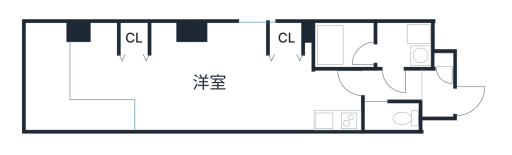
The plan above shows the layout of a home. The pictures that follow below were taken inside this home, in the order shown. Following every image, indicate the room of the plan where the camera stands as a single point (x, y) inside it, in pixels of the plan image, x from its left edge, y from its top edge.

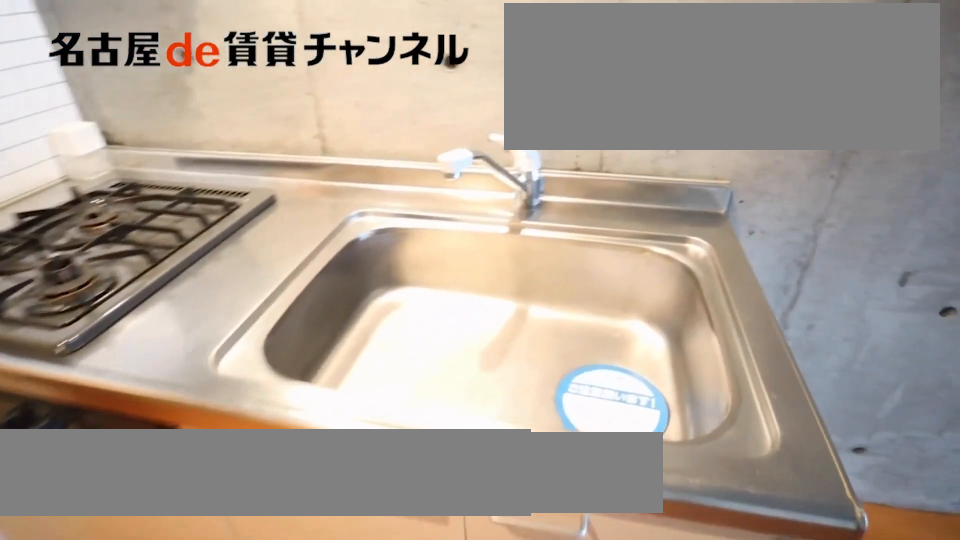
(338, 118)
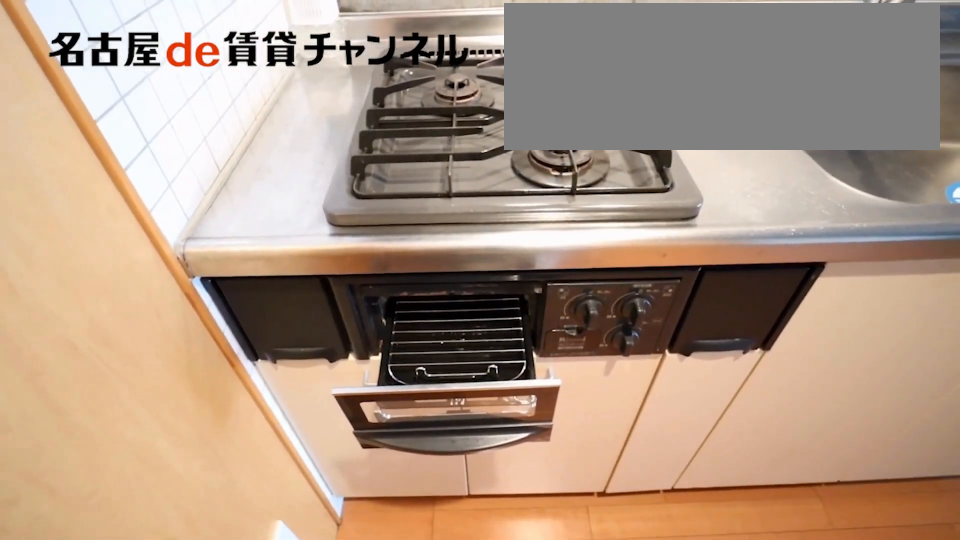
(338, 118)
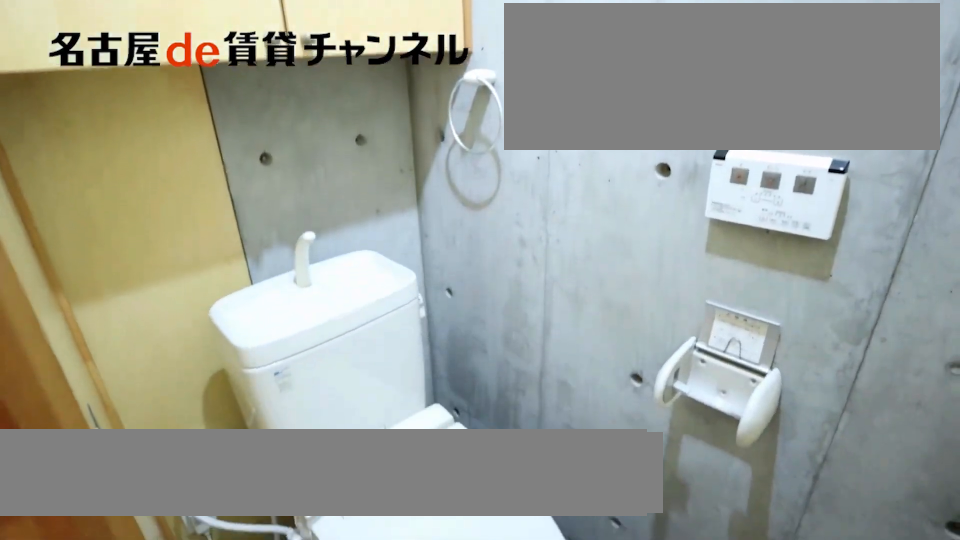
(392, 117)
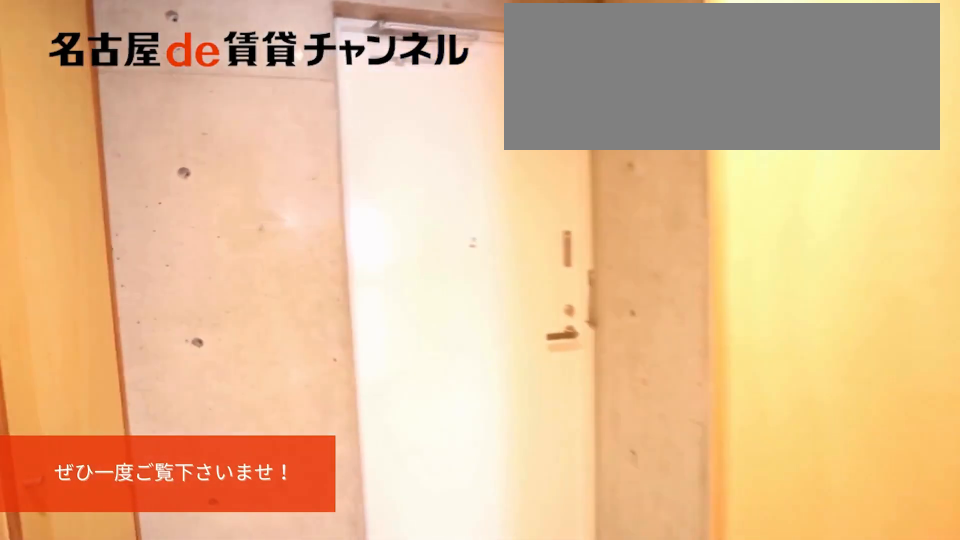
(438, 93)
